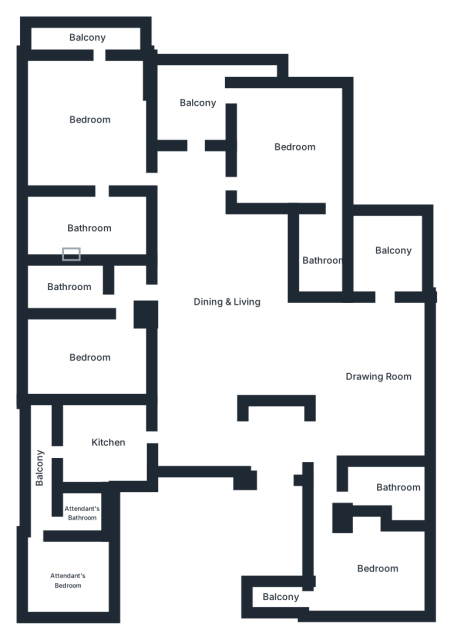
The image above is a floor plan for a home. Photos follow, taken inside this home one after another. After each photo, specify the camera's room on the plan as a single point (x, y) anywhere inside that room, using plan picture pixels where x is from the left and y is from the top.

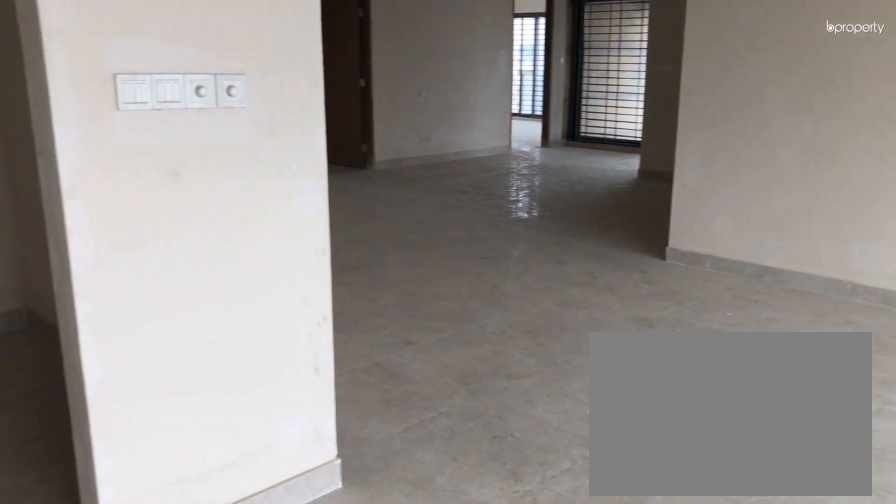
(371, 372)
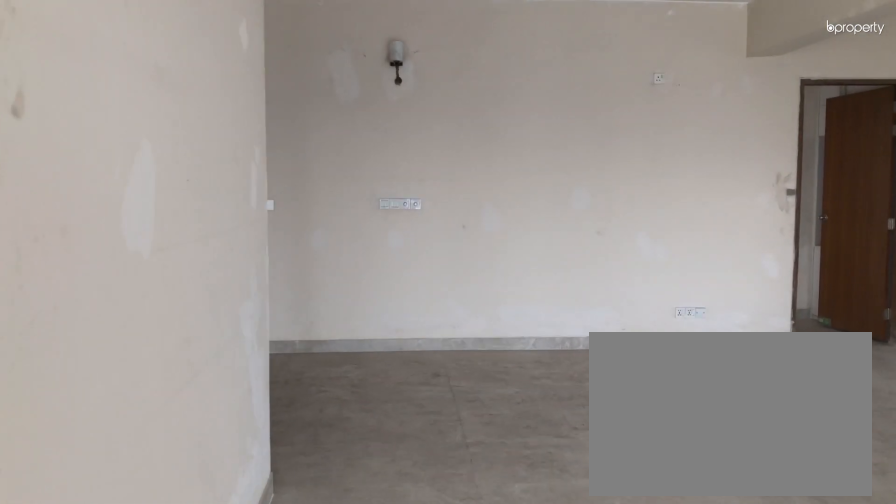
(297, 348)
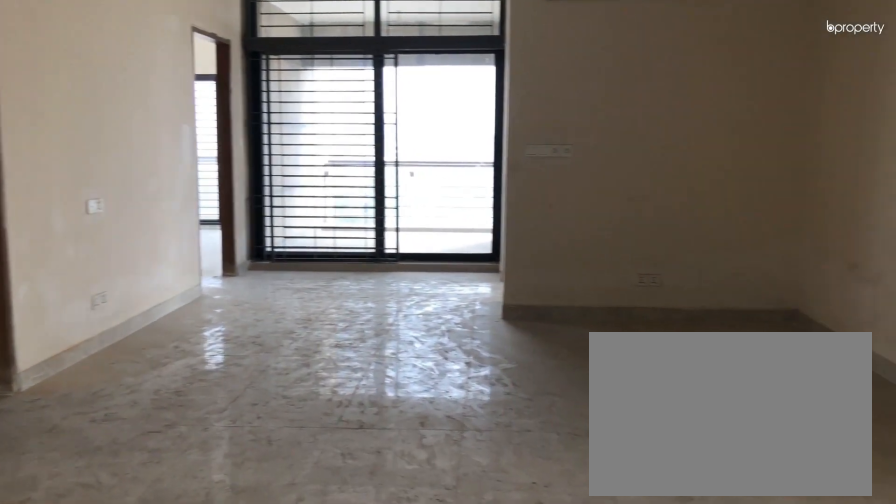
(219, 308)
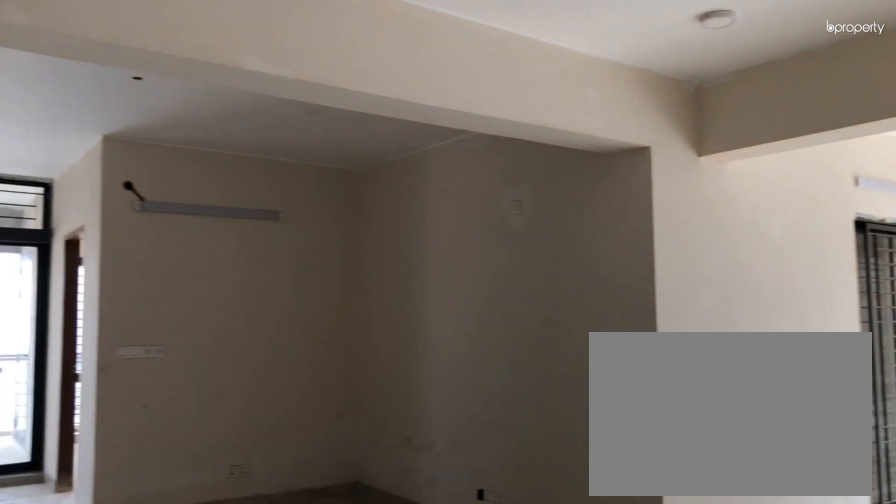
(219, 303)
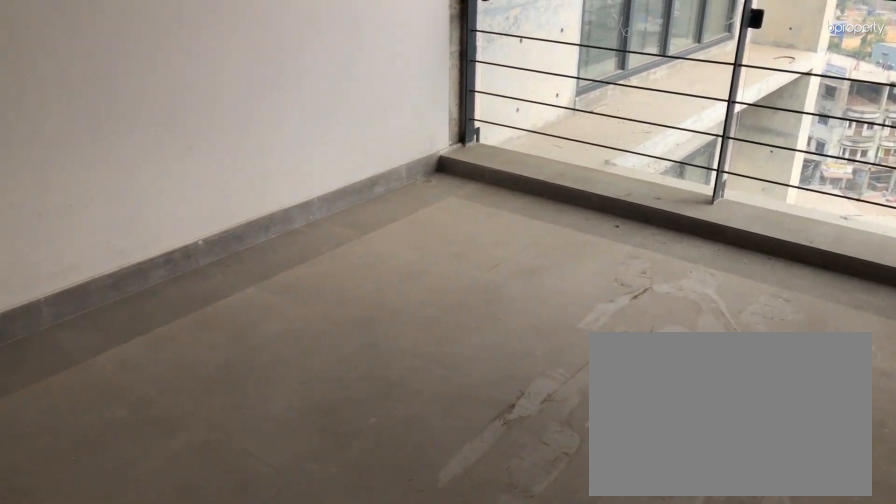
(386, 251)
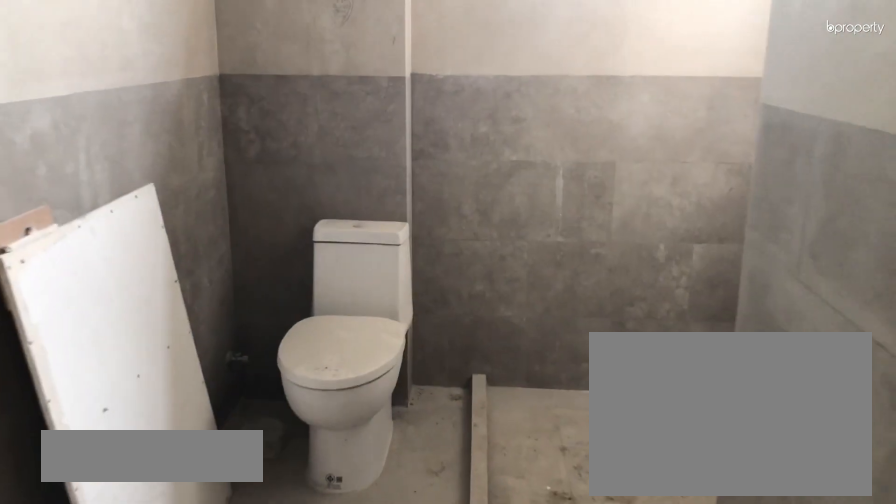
(358, 487)
